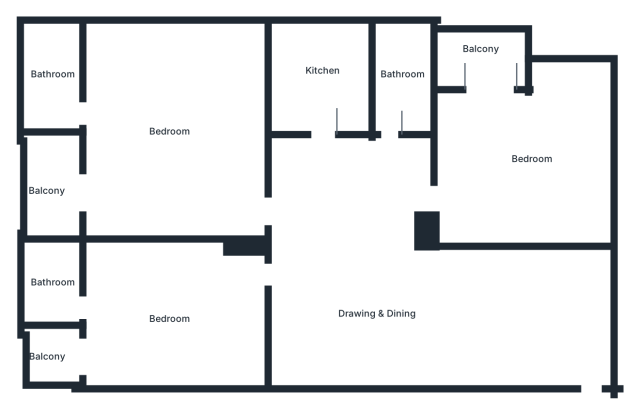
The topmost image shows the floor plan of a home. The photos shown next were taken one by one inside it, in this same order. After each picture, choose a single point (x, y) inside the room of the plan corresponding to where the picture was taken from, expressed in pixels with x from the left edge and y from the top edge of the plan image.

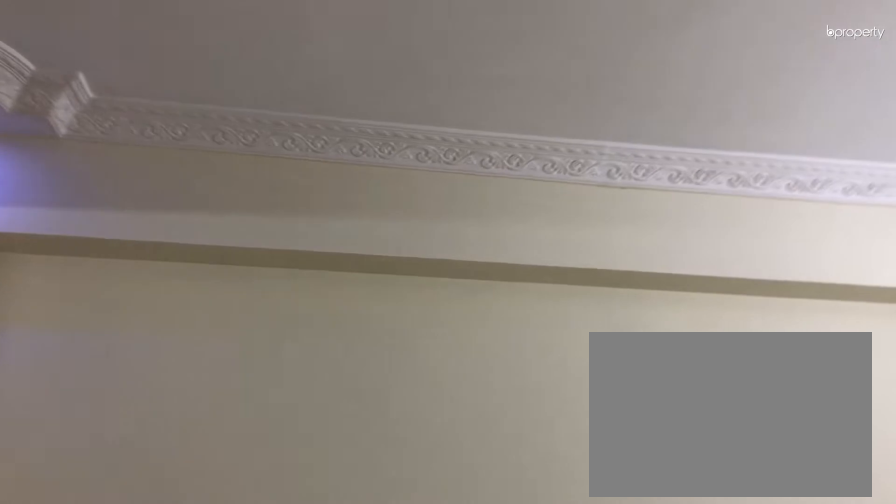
(424, 319)
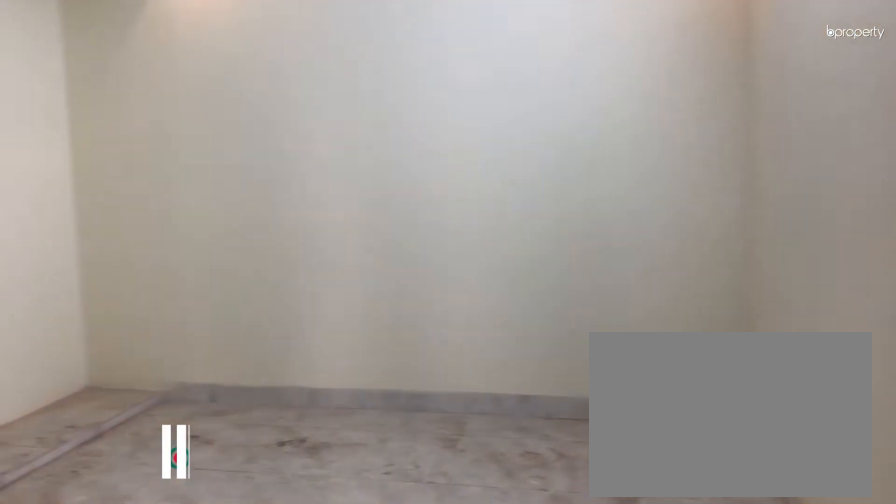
(521, 162)
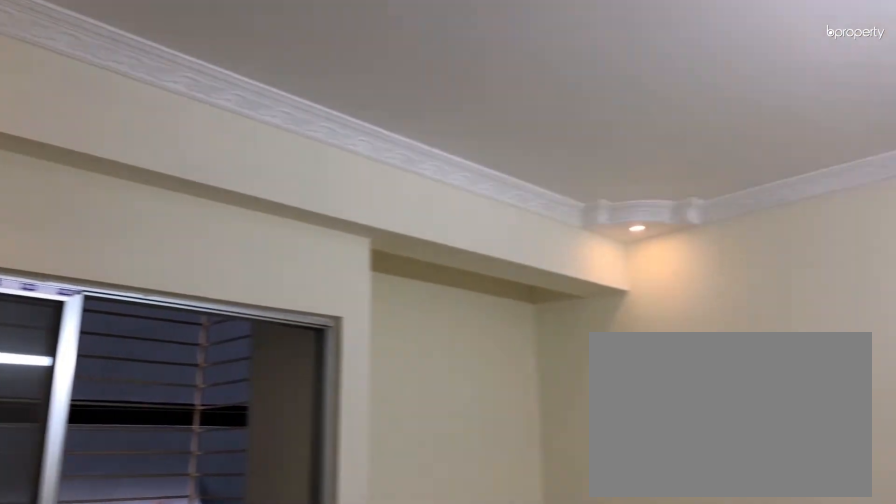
(521, 162)
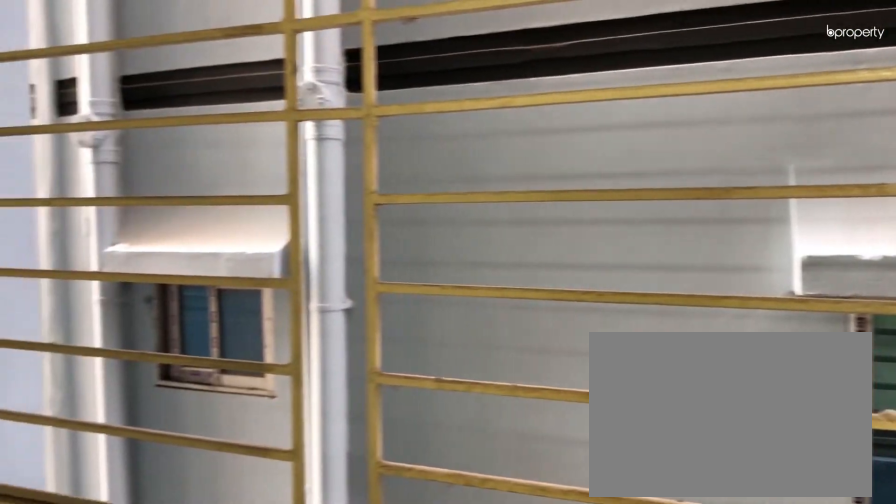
(479, 60)
